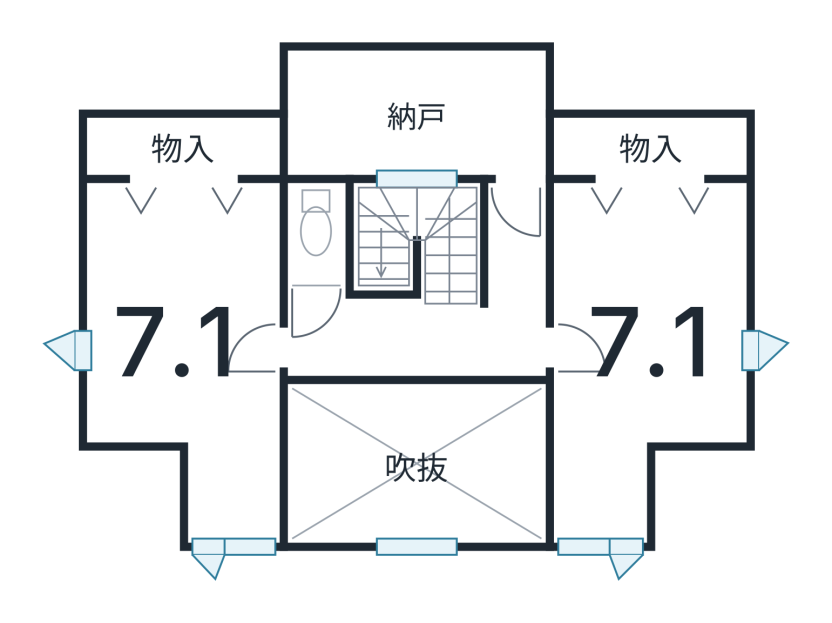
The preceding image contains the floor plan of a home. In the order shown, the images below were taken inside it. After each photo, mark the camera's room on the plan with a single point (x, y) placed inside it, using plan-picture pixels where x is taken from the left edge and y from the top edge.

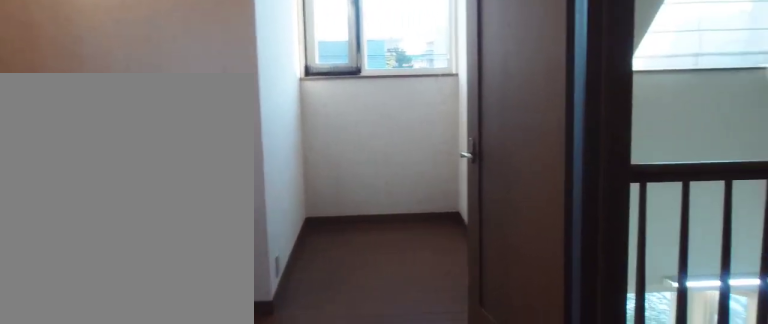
(650, 360)
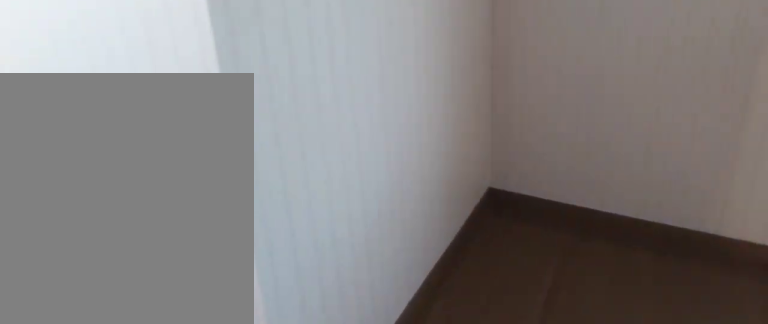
(172, 356)
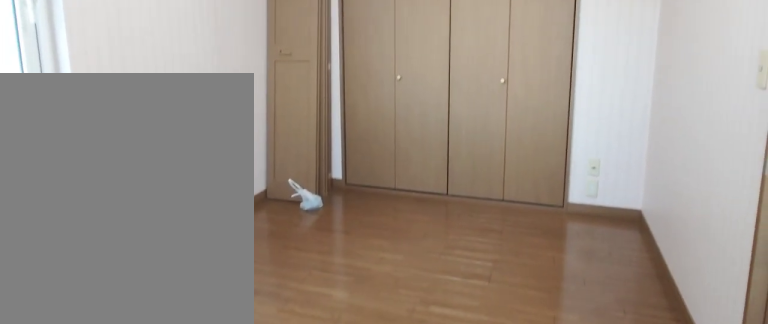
(172, 356)
